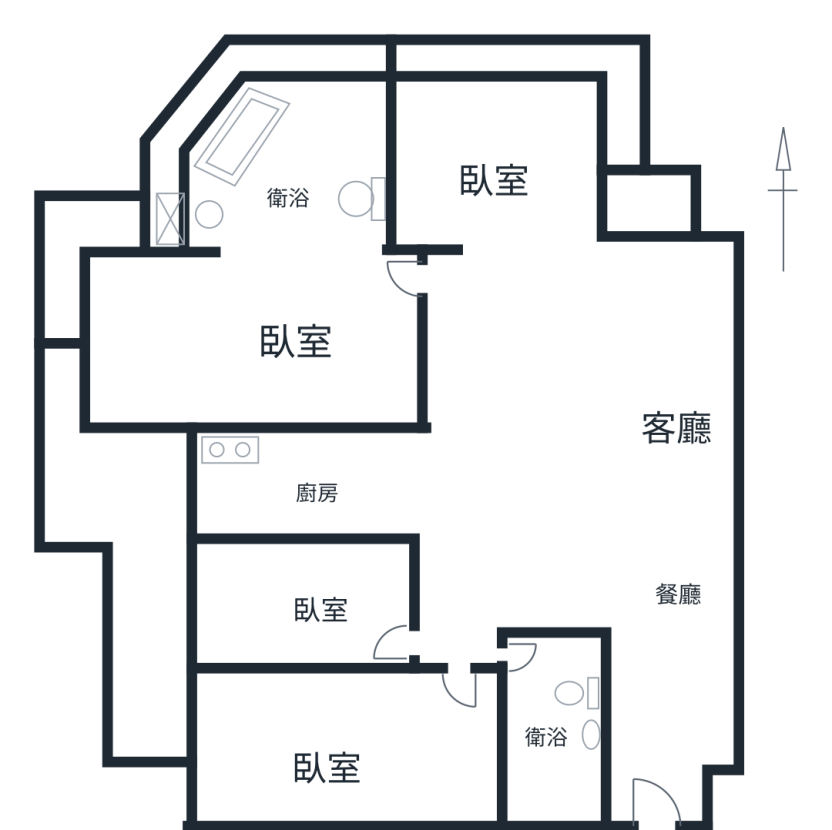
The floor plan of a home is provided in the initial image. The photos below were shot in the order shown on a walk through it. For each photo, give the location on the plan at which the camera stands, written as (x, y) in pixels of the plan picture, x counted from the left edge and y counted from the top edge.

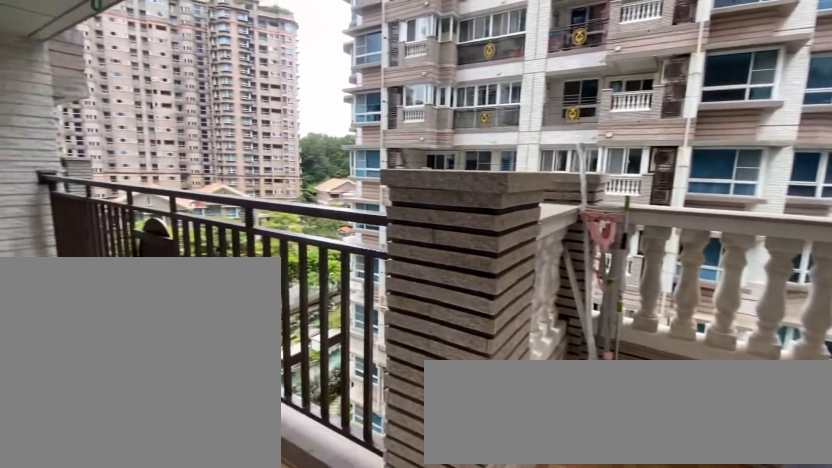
(133, 501)
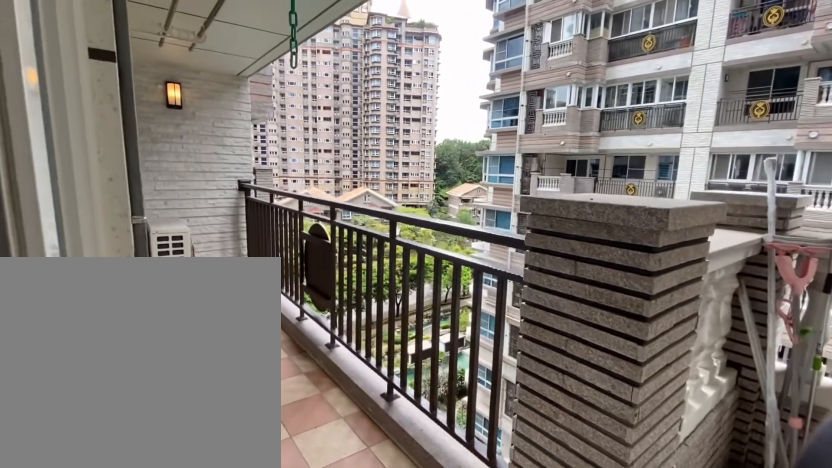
(133, 530)
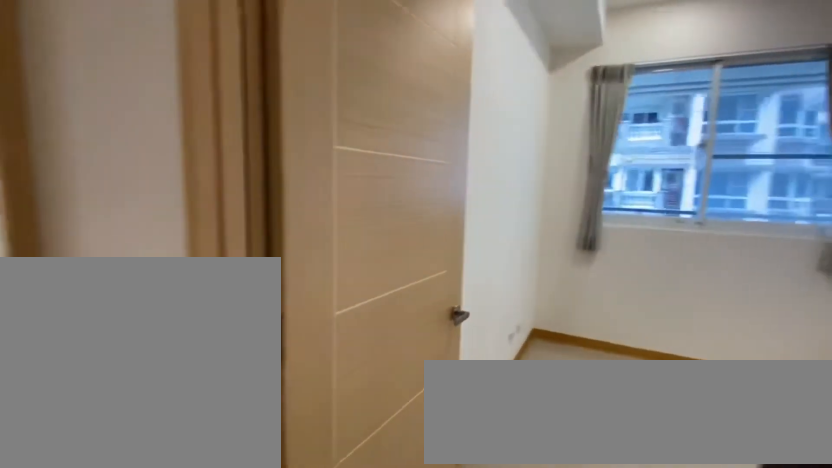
(331, 540)
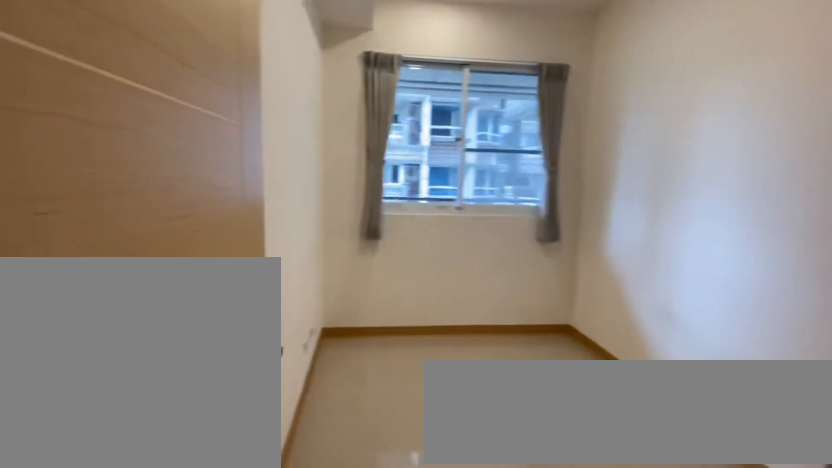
(333, 586)
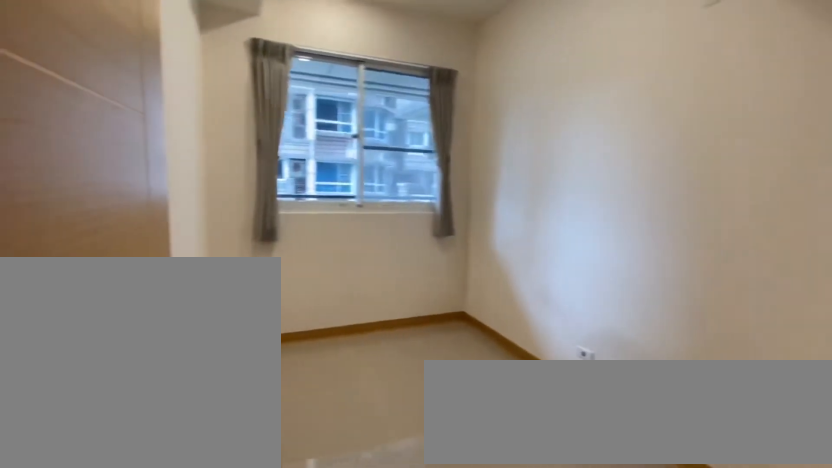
(332, 601)
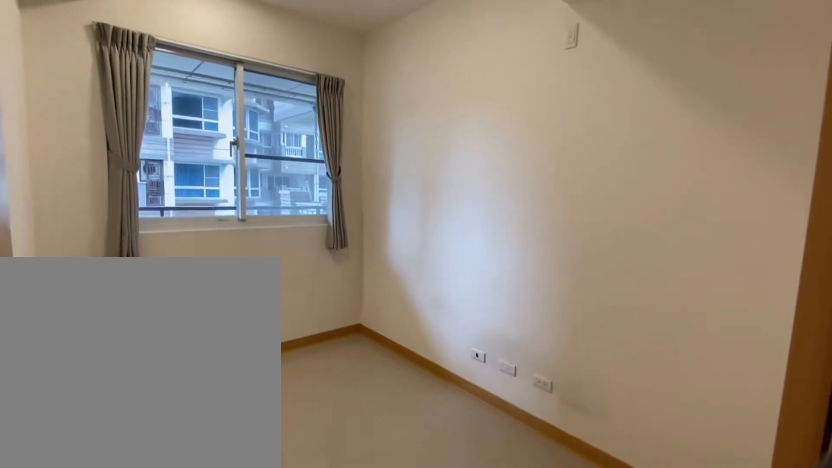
(331, 601)
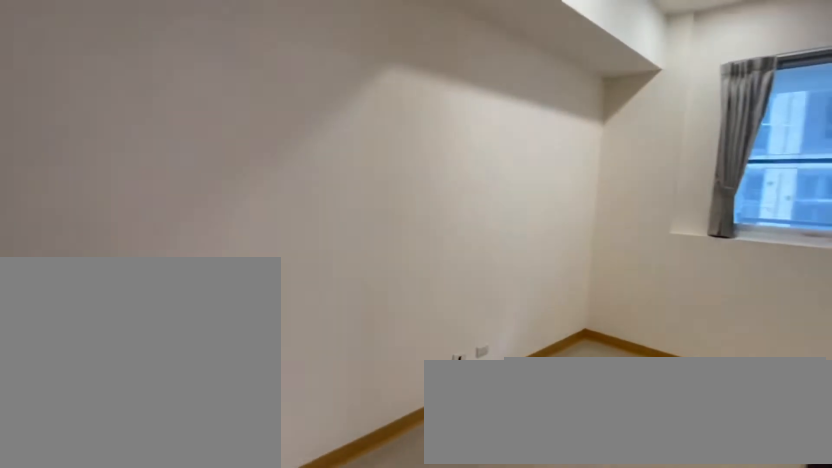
(362, 721)
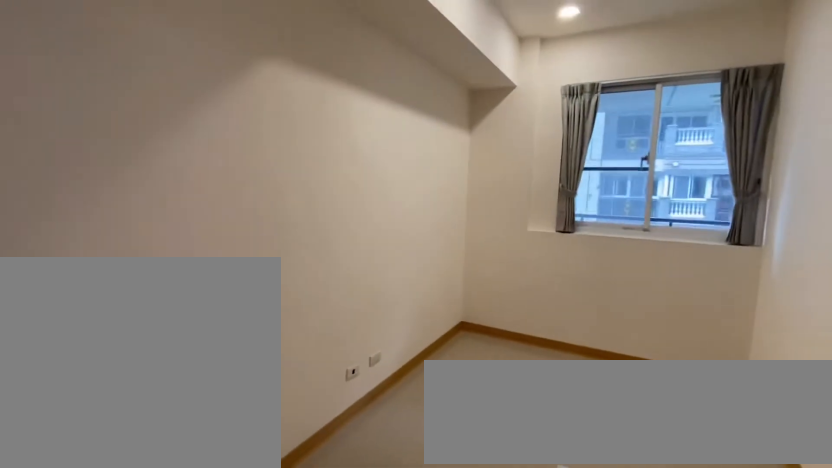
(362, 690)
